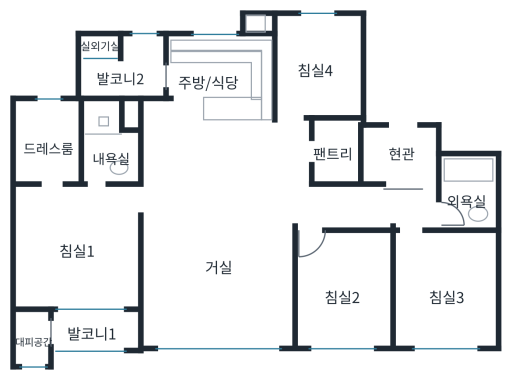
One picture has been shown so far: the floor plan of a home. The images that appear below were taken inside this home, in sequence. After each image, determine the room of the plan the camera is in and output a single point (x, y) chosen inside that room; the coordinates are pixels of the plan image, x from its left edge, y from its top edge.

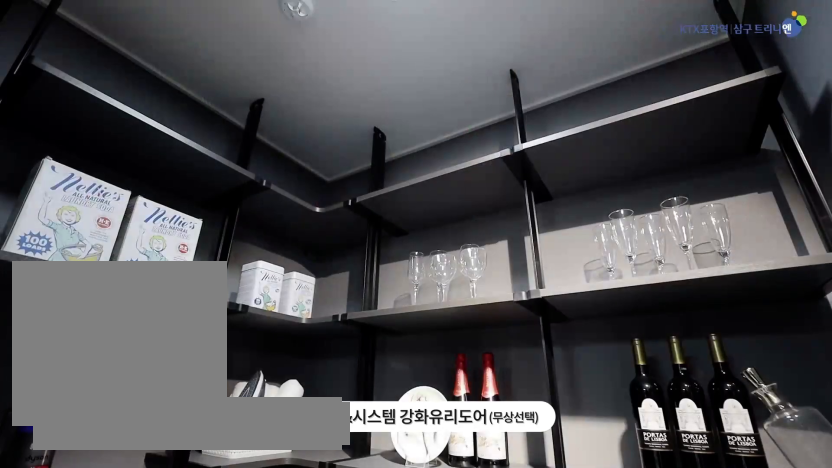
(334, 150)
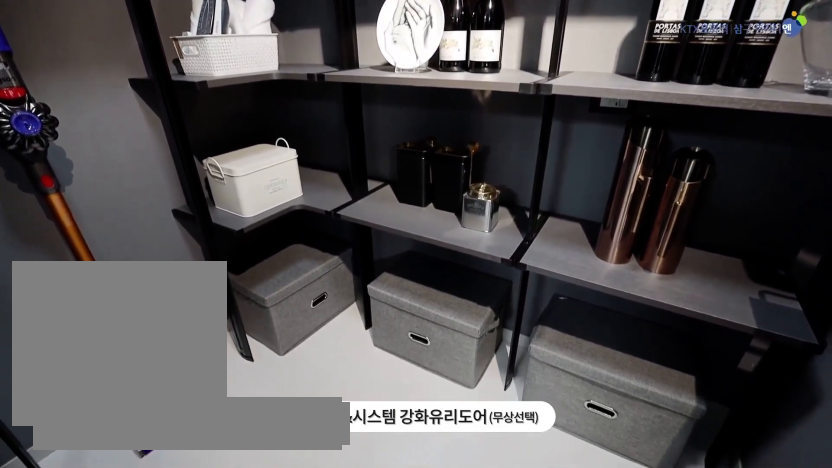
(334, 150)
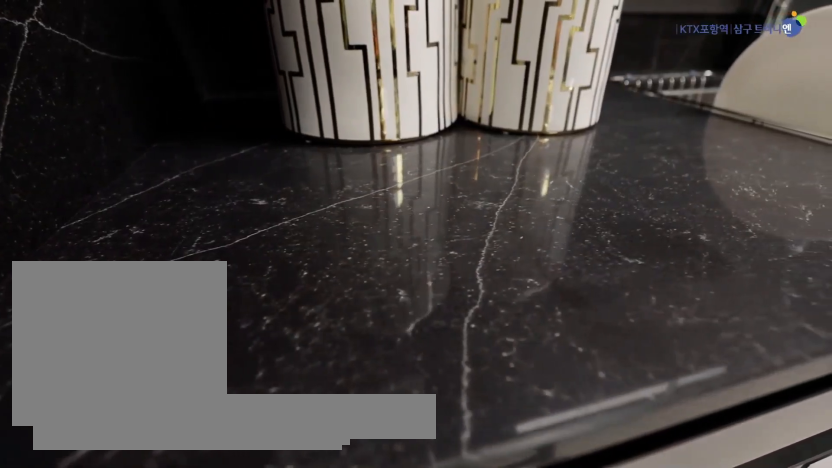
(207, 112)
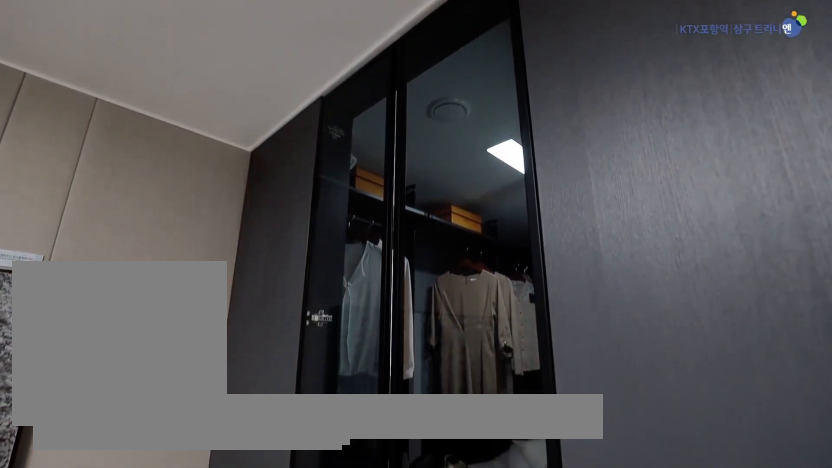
(71, 209)
